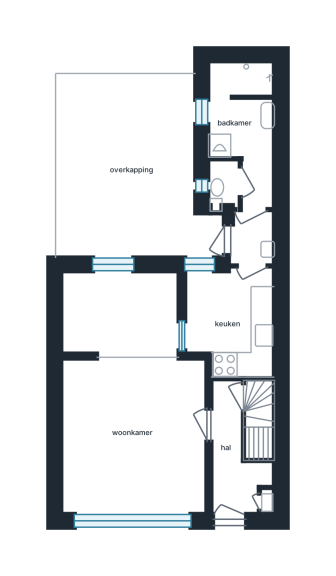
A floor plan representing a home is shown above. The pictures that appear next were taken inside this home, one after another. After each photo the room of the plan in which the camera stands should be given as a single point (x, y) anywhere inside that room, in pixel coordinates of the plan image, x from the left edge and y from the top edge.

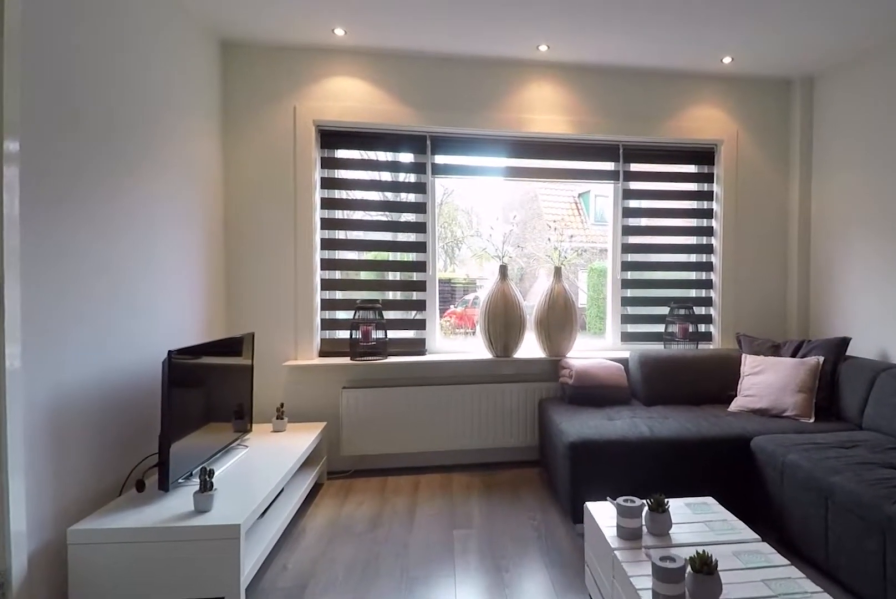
(133, 437)
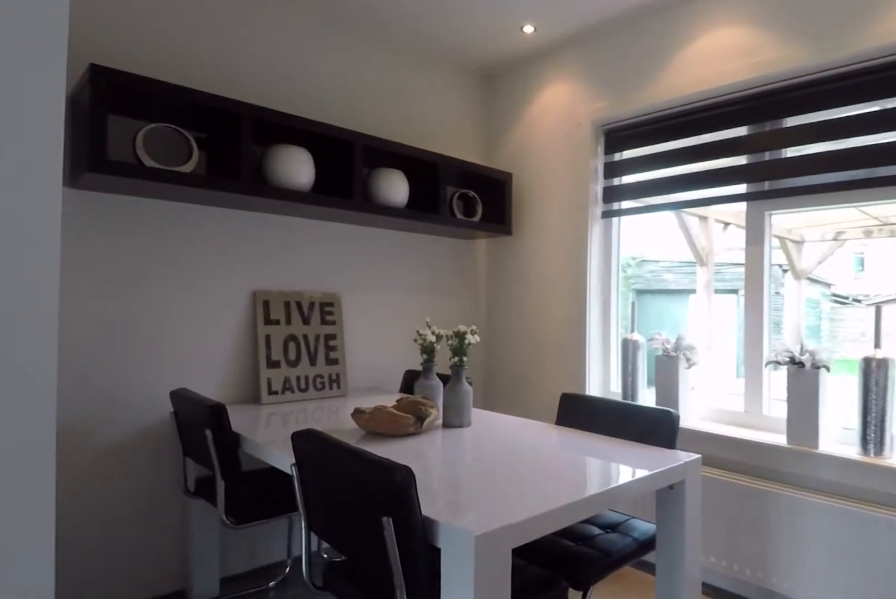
(119, 314)
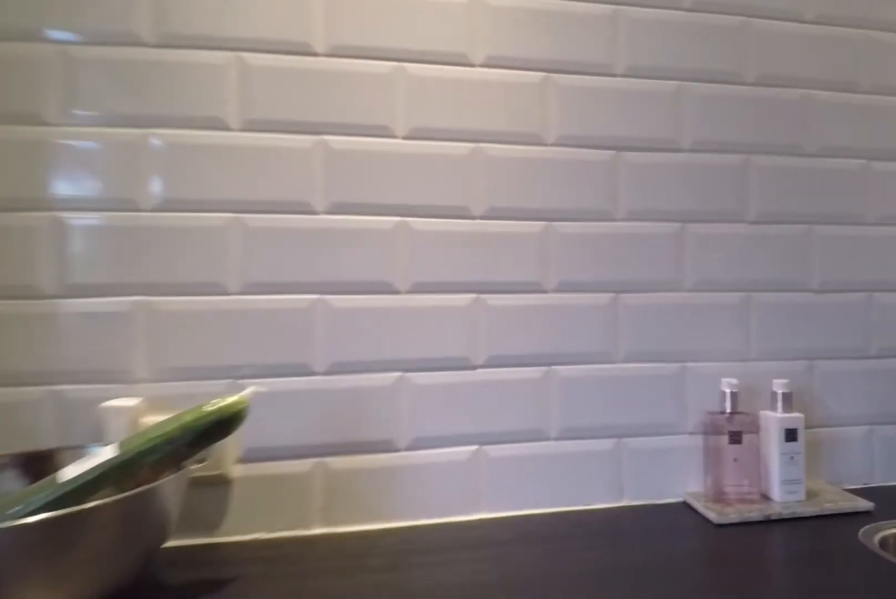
(232, 320)
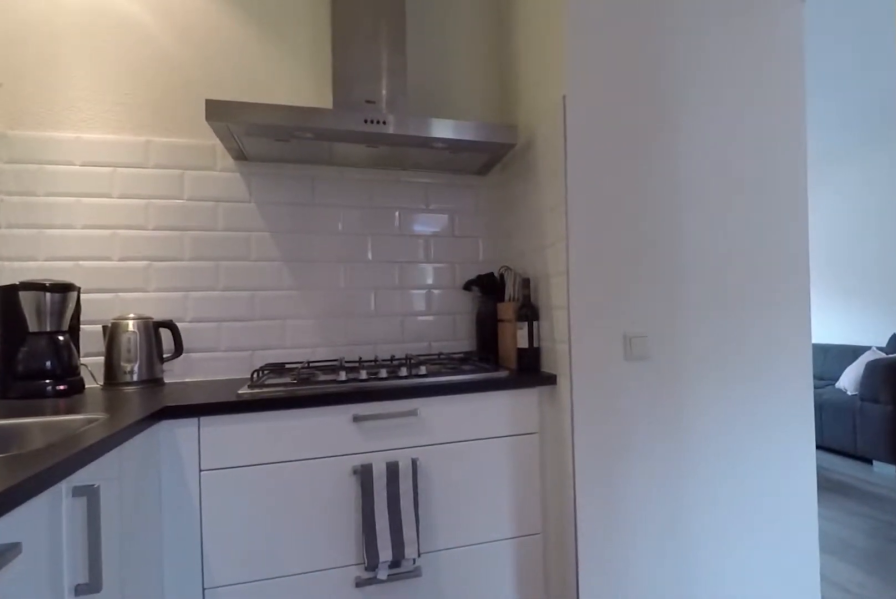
(232, 320)
